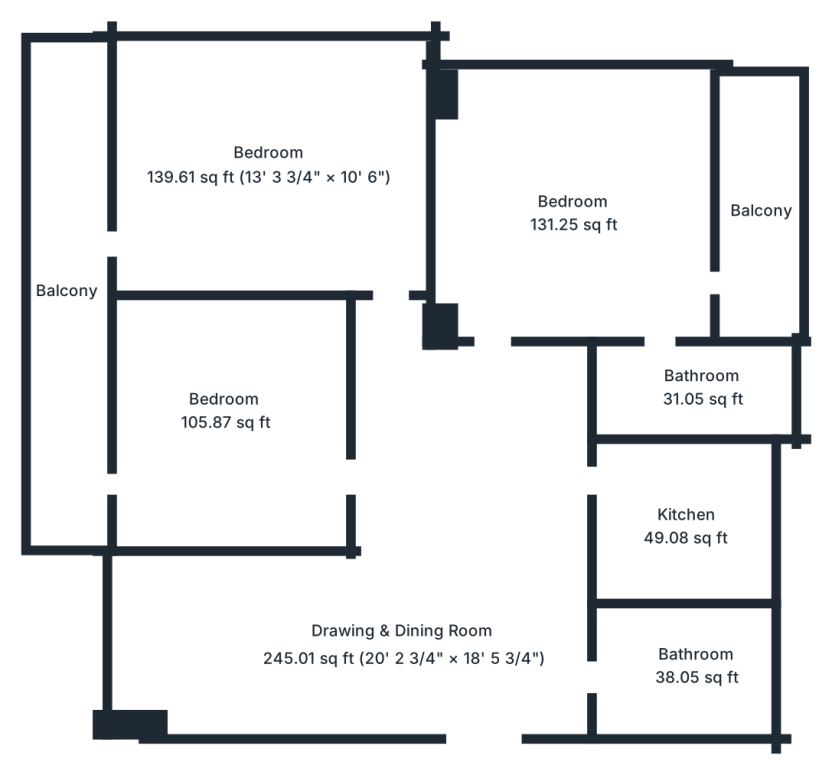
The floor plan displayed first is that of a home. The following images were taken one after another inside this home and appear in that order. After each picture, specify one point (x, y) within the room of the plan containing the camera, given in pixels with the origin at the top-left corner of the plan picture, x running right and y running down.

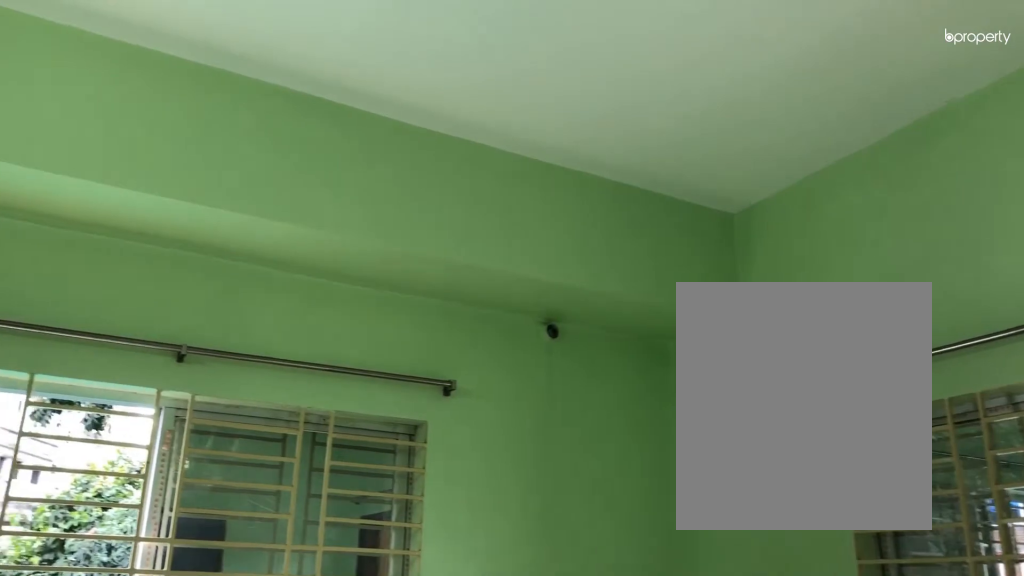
(573, 219)
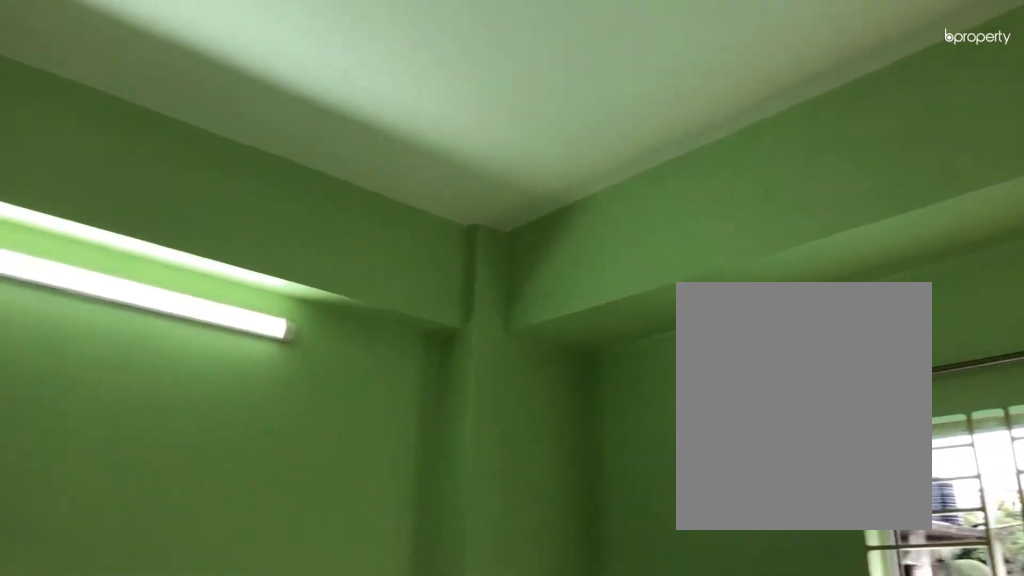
(573, 219)
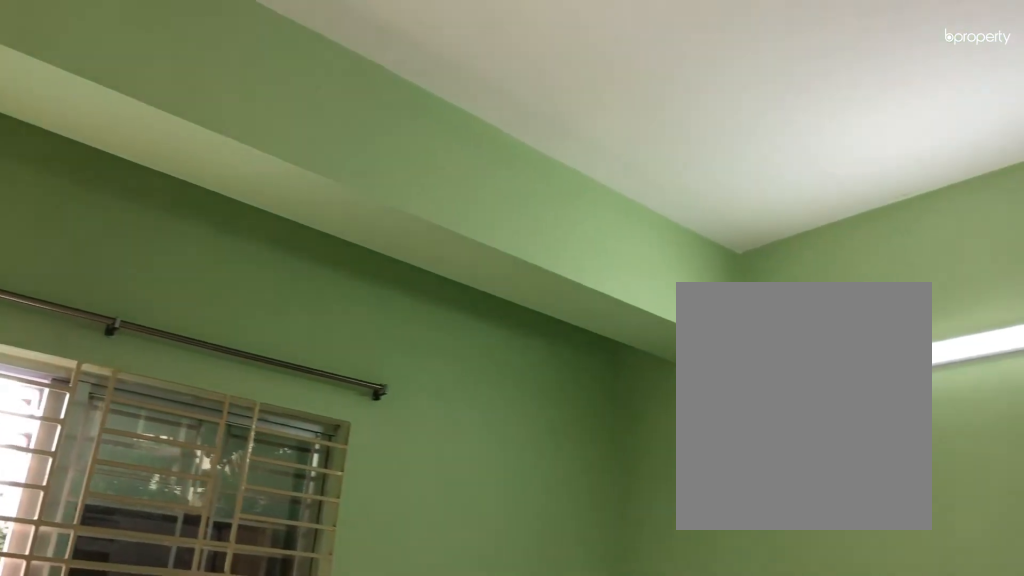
(268, 189)
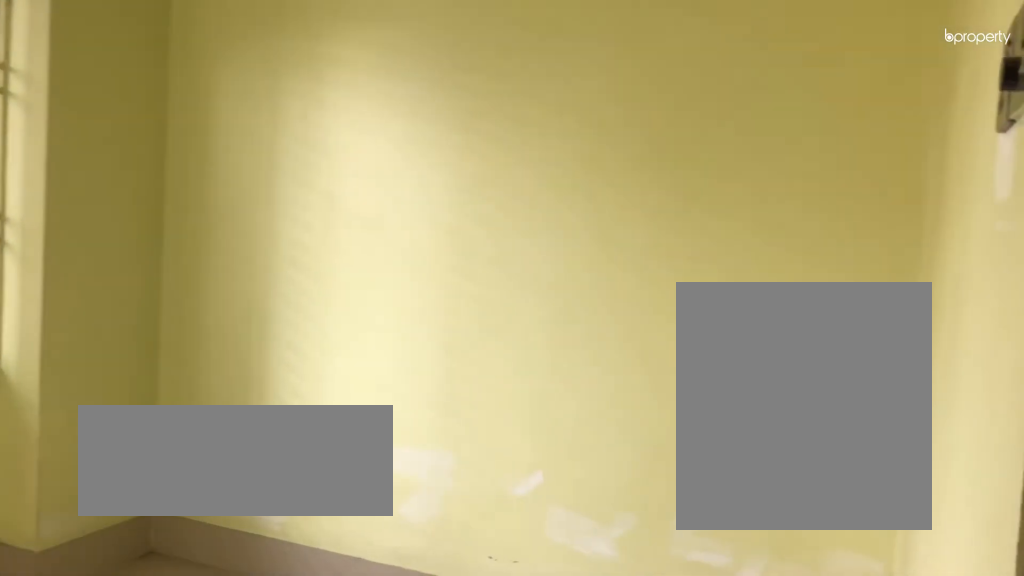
(226, 417)
